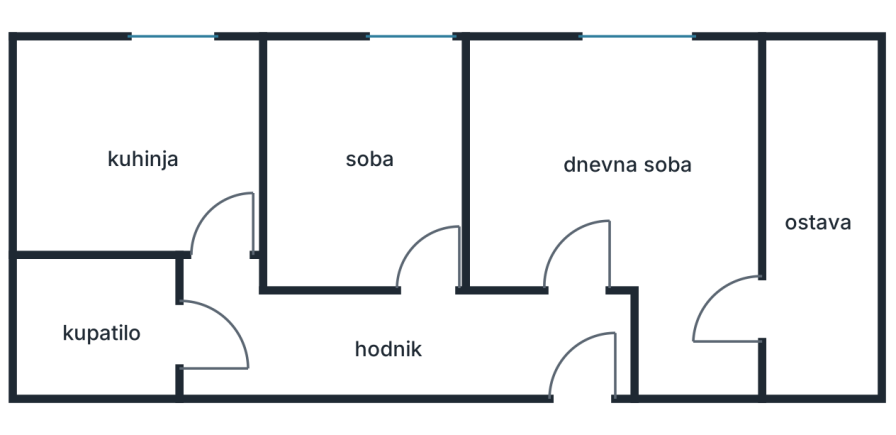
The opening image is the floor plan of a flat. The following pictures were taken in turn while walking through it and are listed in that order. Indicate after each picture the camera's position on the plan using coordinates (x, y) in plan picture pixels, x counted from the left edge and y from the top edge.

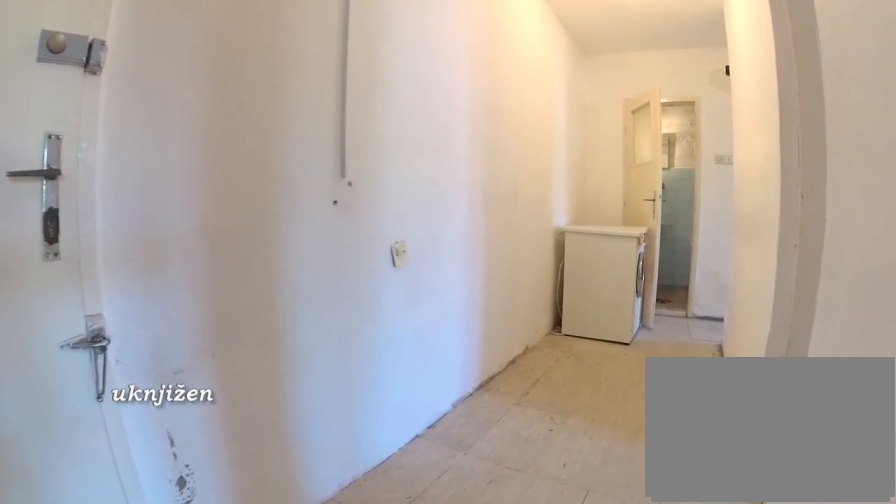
(586, 323)
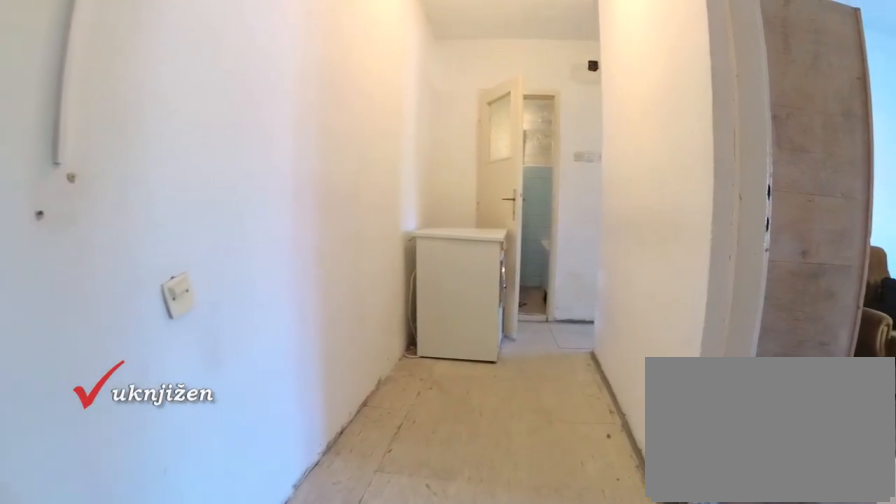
(550, 333)
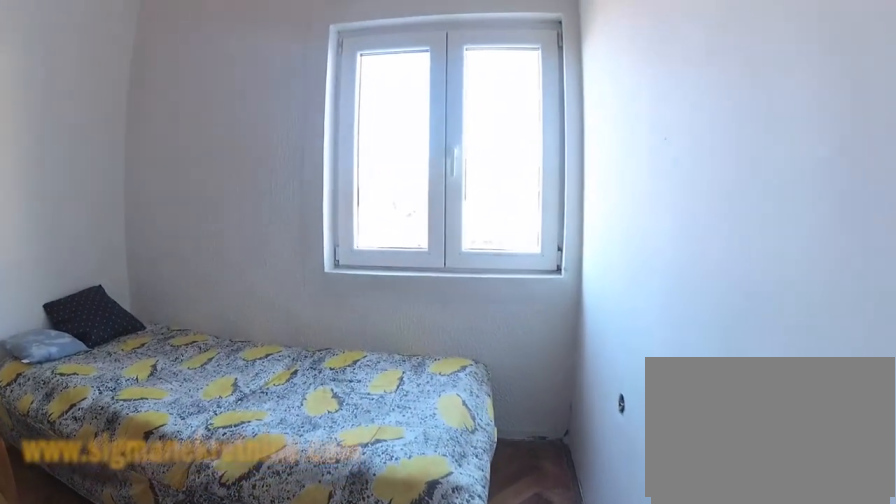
(443, 195)
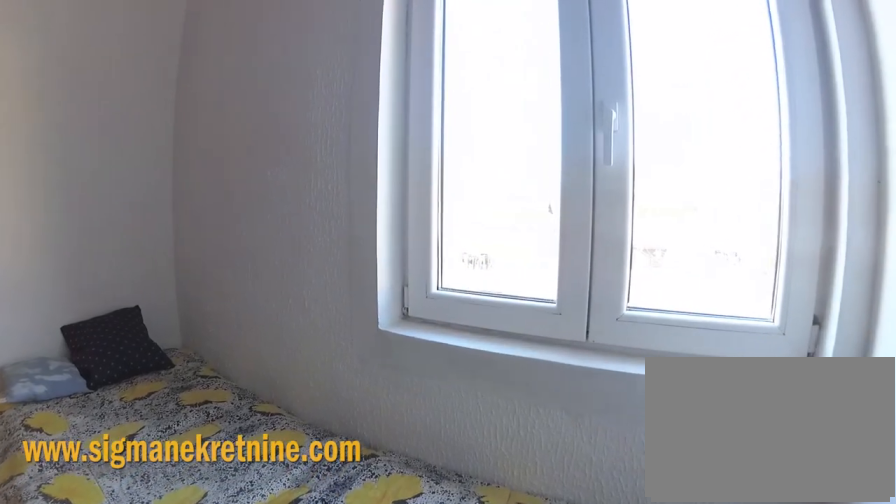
(442, 124)
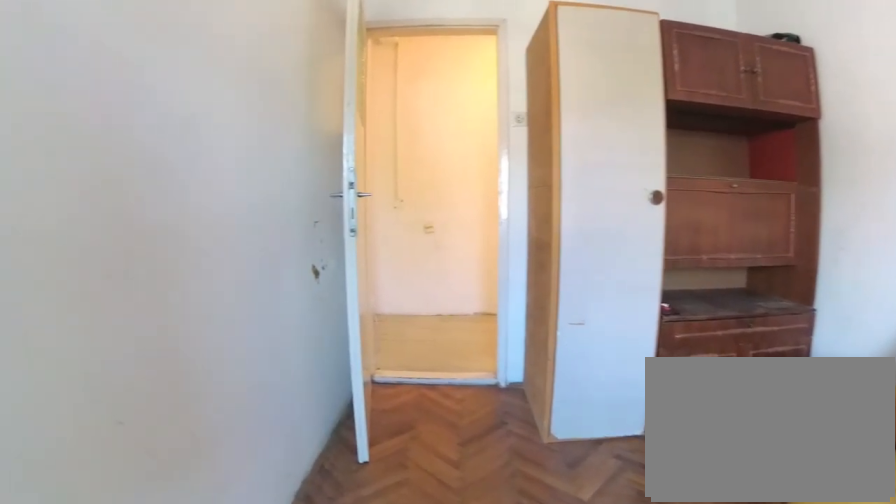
(404, 80)
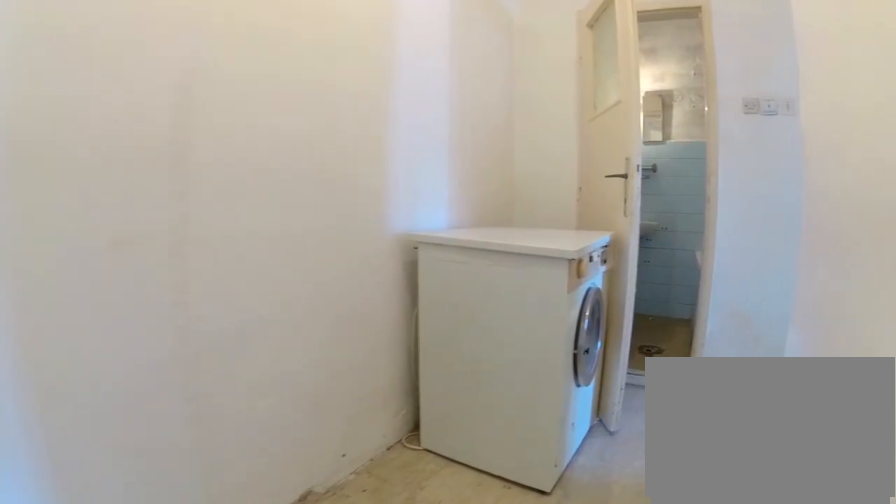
(415, 325)
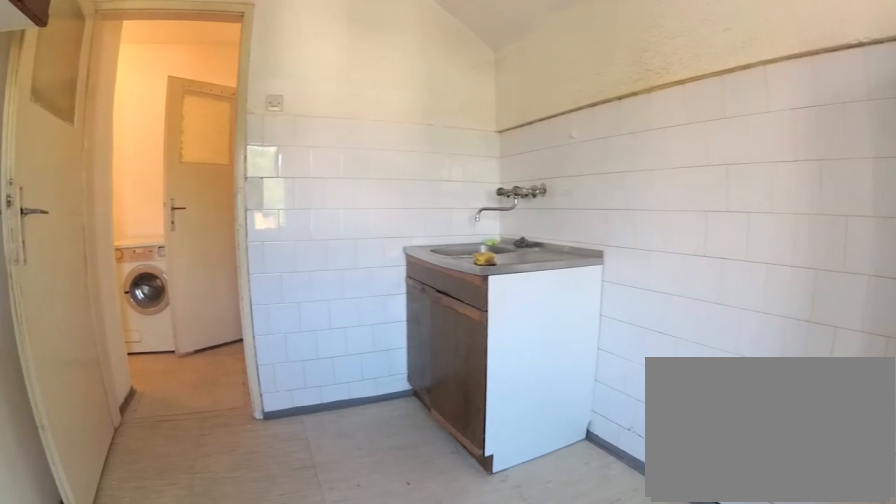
(215, 75)
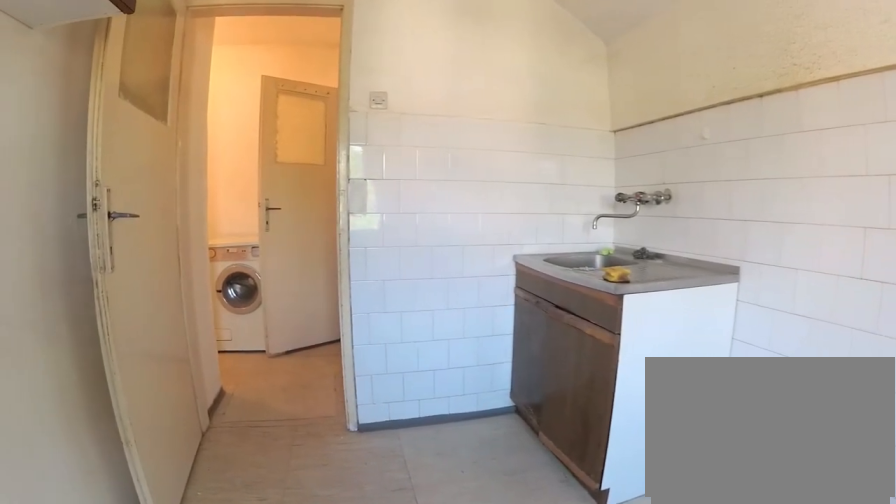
(210, 87)
